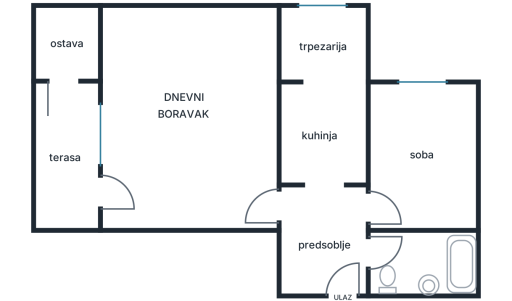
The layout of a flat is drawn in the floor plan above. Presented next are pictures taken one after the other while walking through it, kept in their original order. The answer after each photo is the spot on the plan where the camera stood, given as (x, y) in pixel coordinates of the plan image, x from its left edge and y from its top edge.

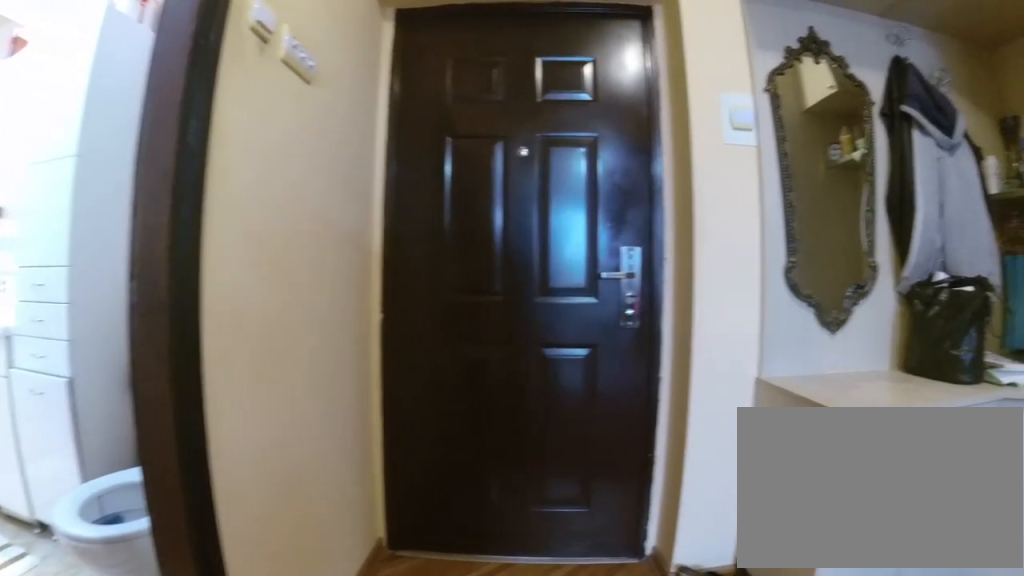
(344, 228)
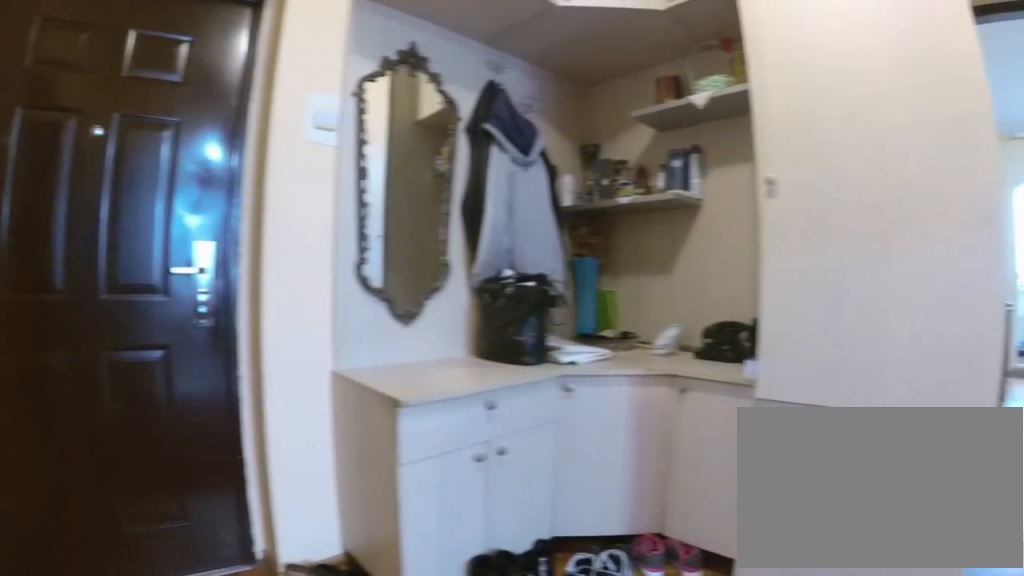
(353, 235)
